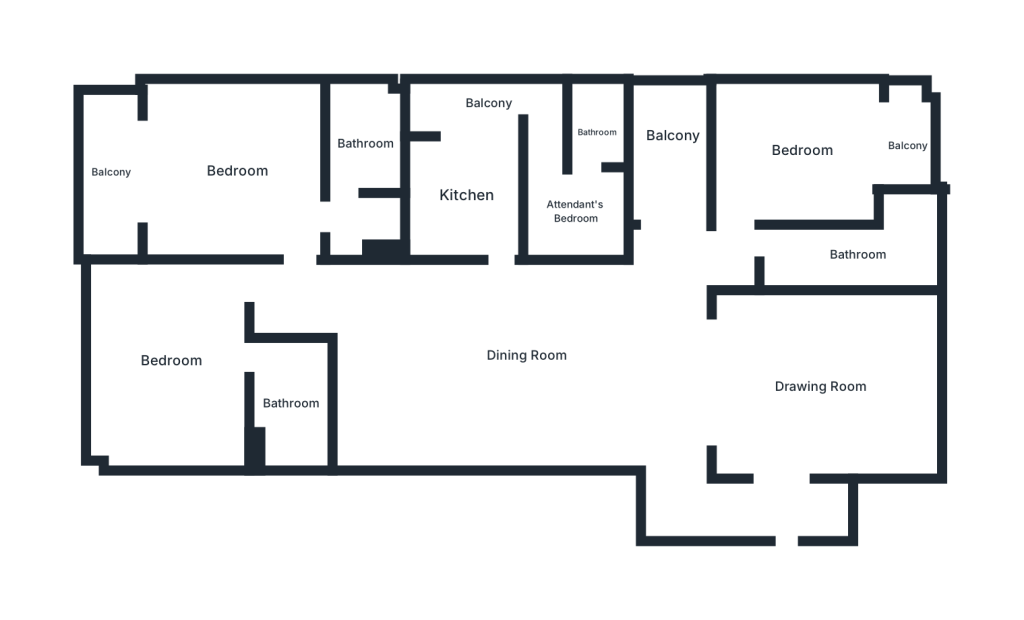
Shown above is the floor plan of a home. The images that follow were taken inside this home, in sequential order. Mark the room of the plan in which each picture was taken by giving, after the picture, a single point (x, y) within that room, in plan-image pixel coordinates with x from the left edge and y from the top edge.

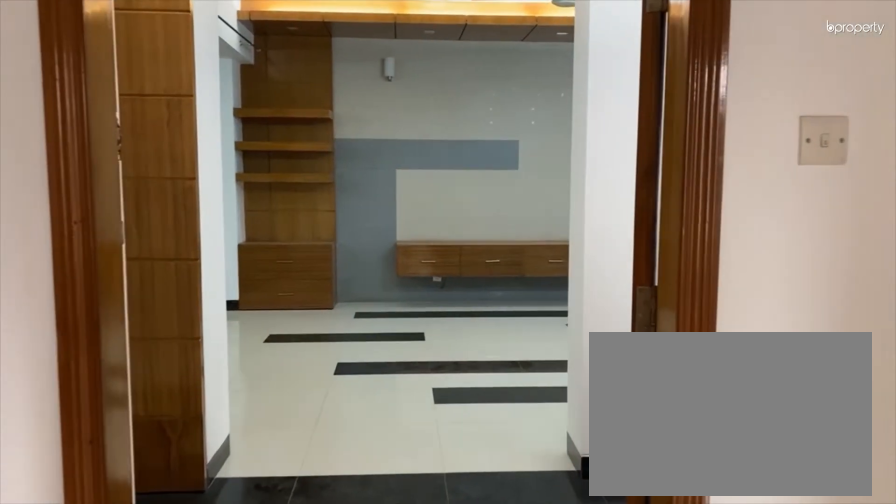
(788, 520)
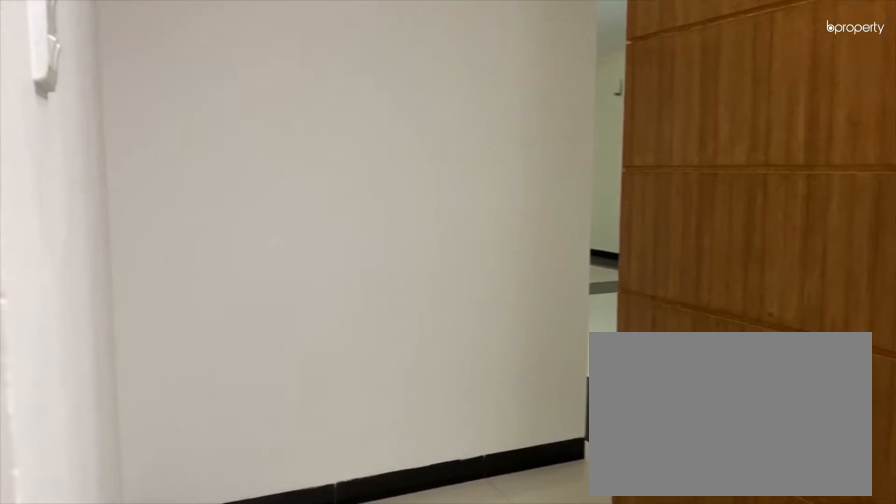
(788, 520)
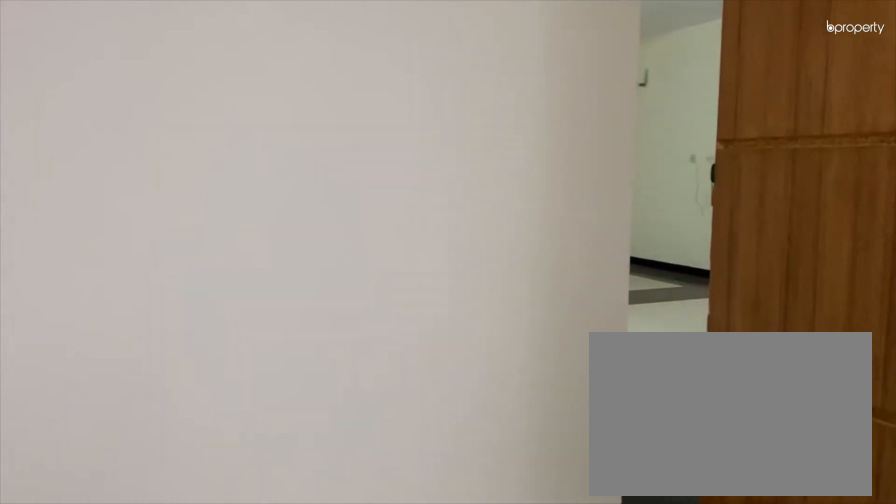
(677, 426)
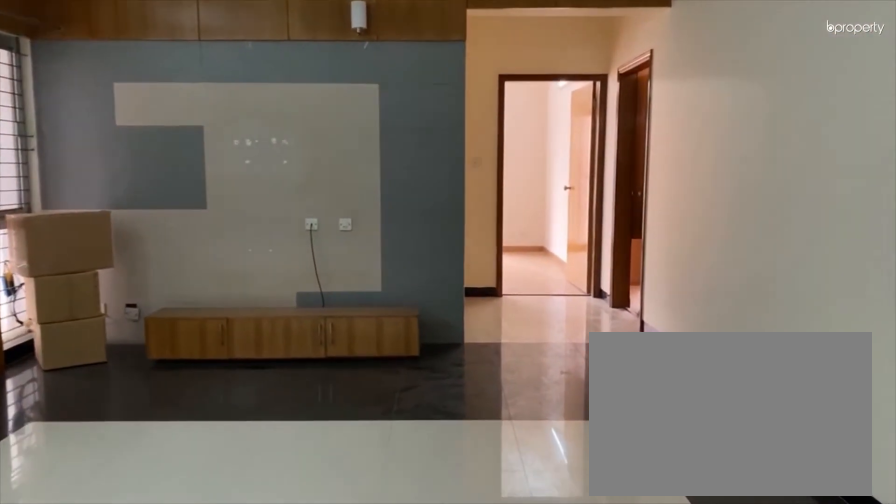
(522, 356)
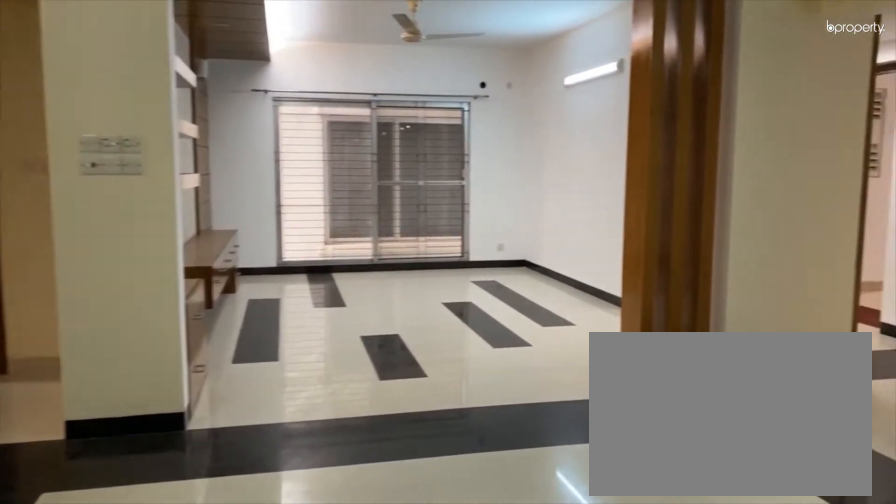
(522, 355)
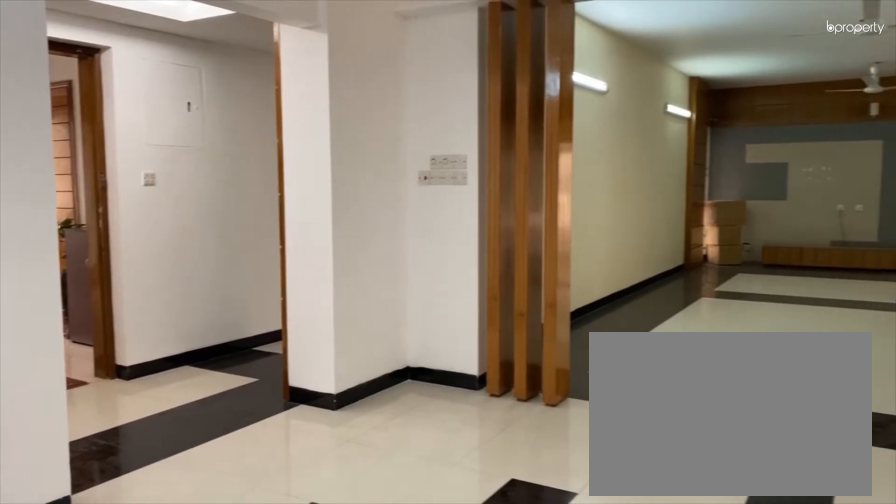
(835, 384)
